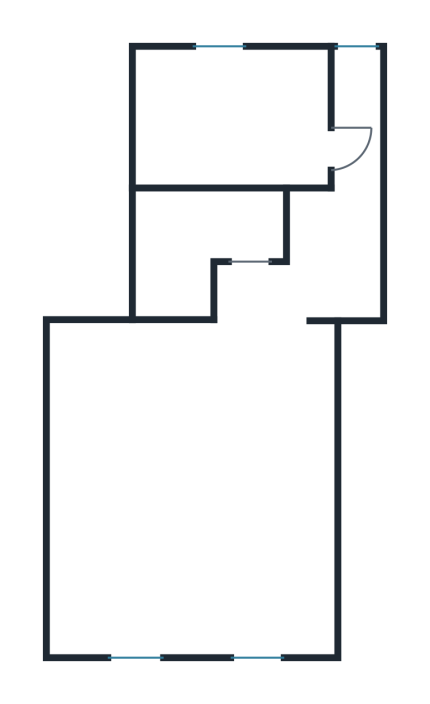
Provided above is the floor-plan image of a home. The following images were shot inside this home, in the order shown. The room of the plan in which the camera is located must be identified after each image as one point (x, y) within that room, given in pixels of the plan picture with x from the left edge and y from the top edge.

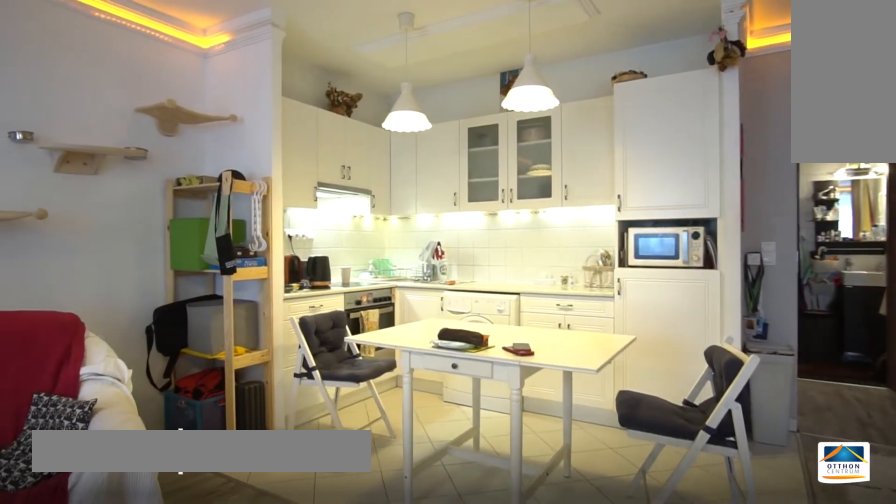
(200, 492)
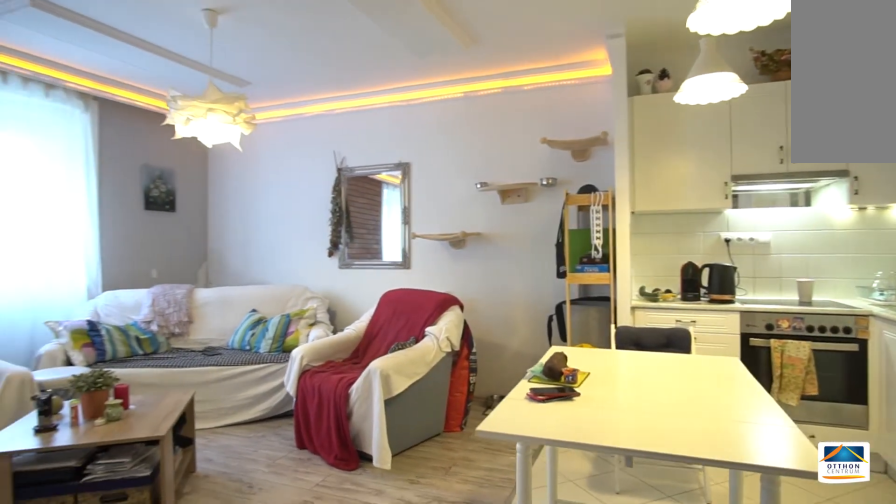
(200, 492)
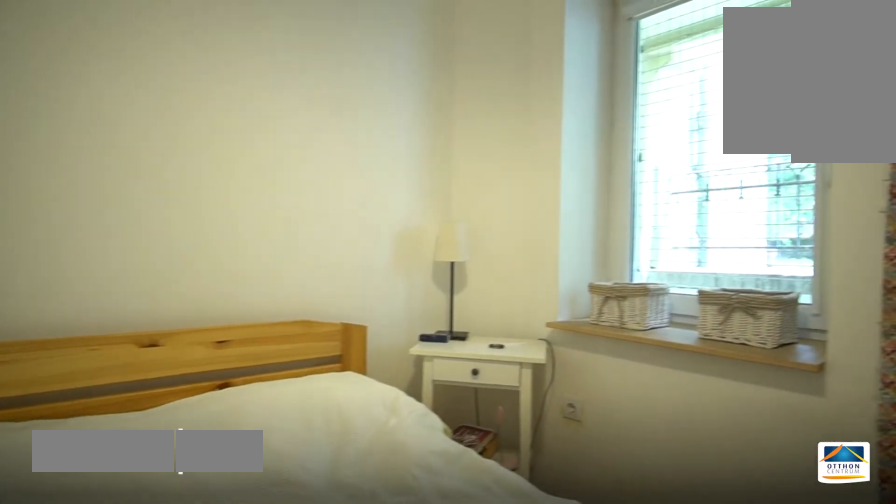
(220, 109)
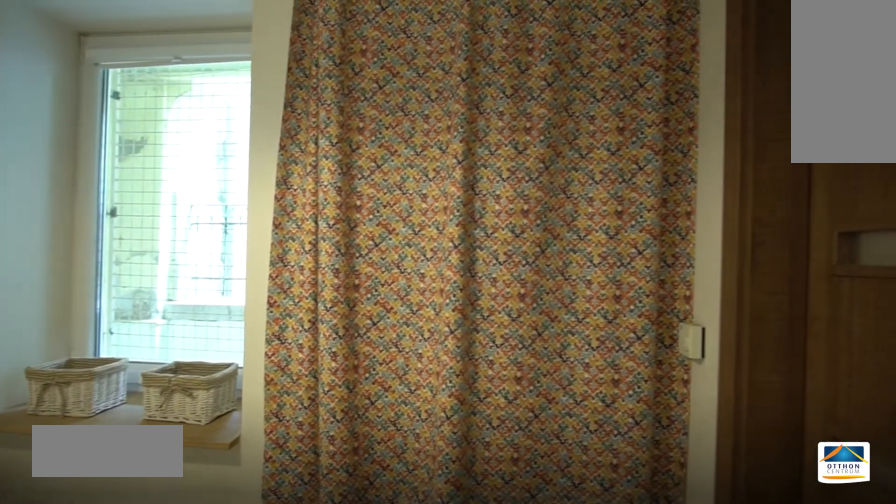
(220, 108)
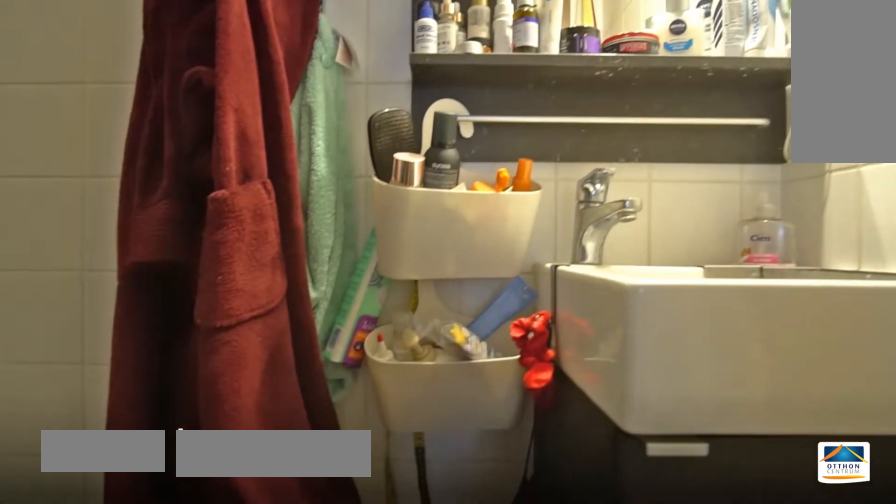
(212, 229)
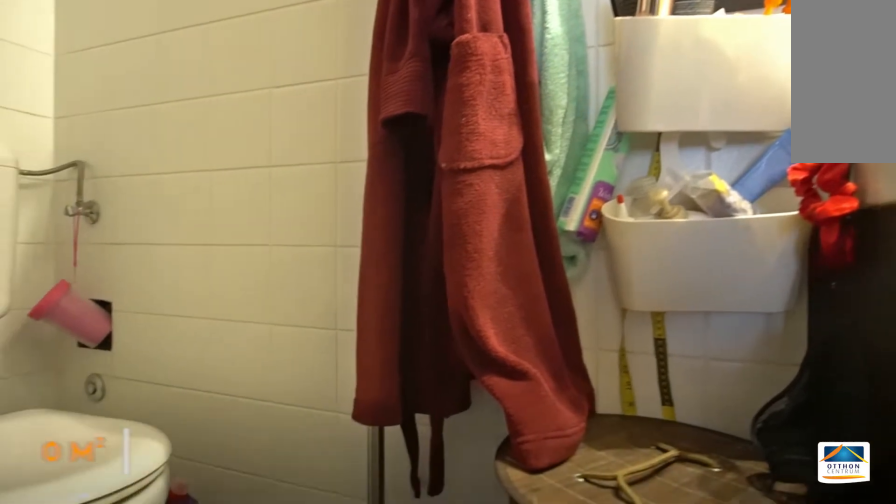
(212, 228)
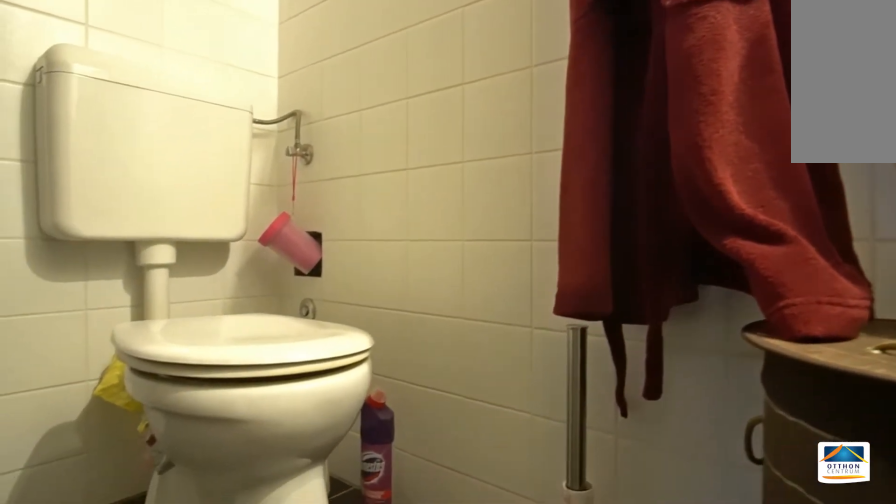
(212, 228)
